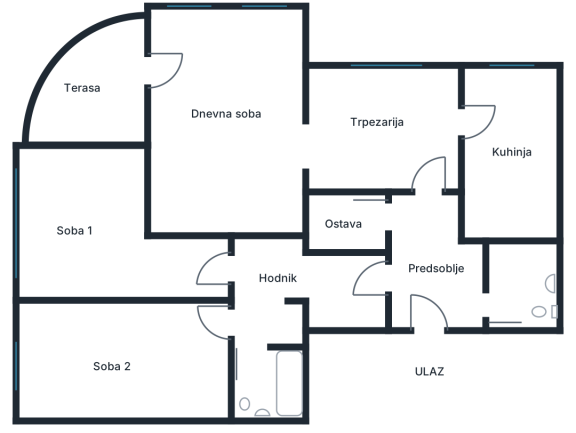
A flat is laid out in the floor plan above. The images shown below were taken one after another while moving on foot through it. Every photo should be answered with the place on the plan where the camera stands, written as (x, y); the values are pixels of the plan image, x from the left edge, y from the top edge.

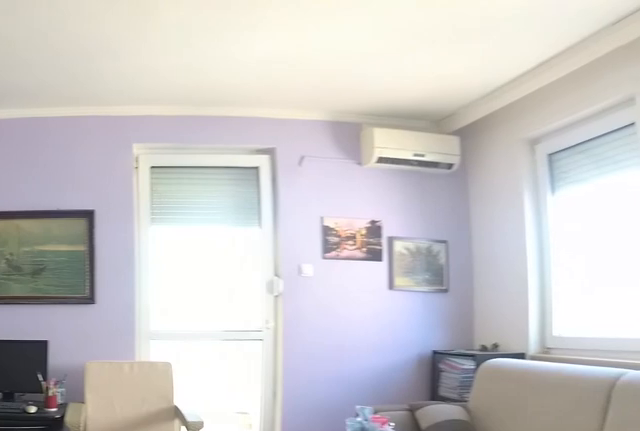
(318, 158)
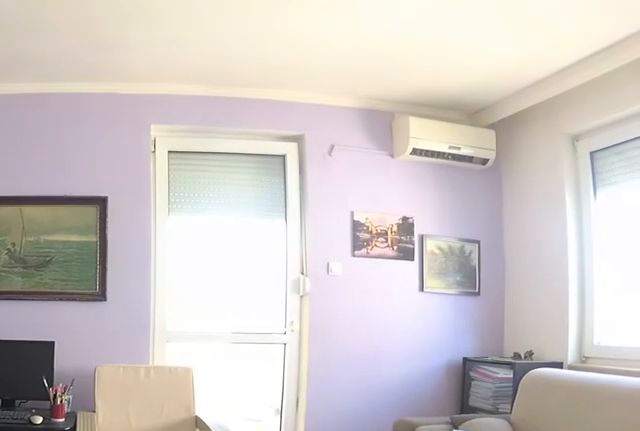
(302, 164)
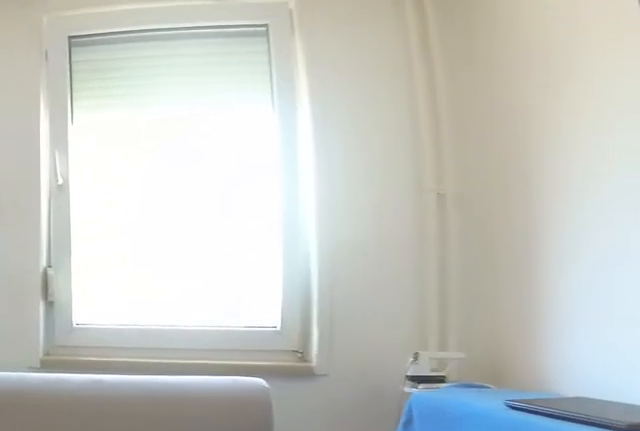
(282, 135)
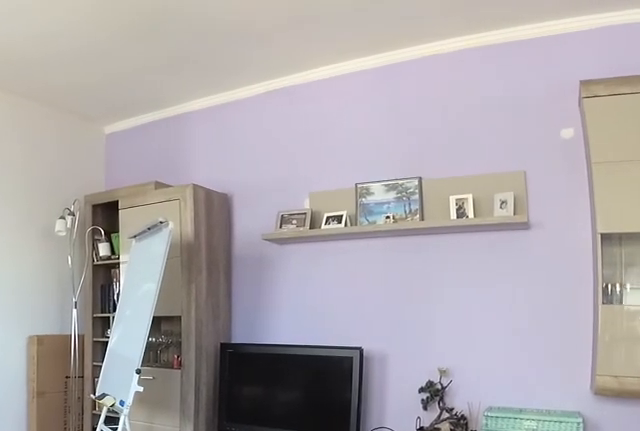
(169, 70)
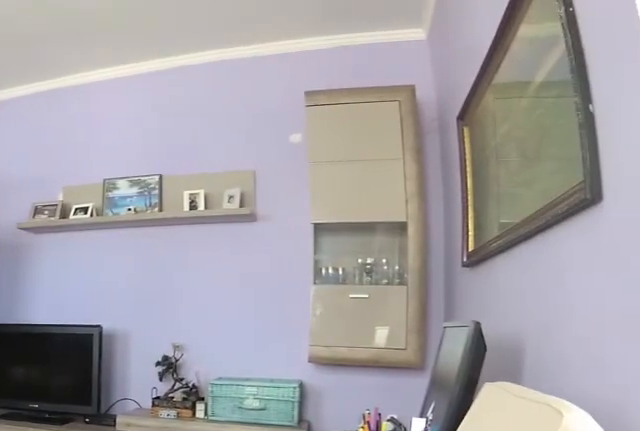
(167, 62)
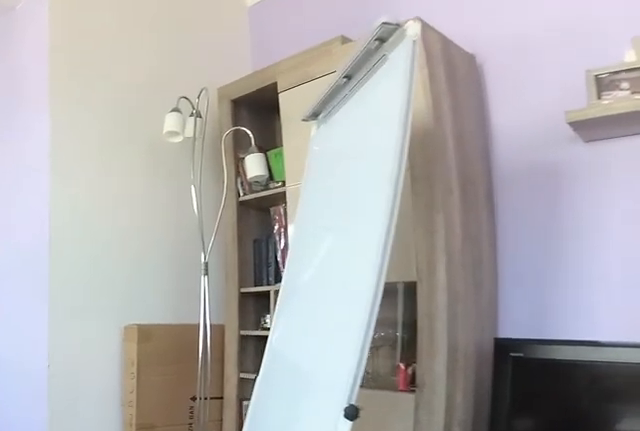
(203, 154)
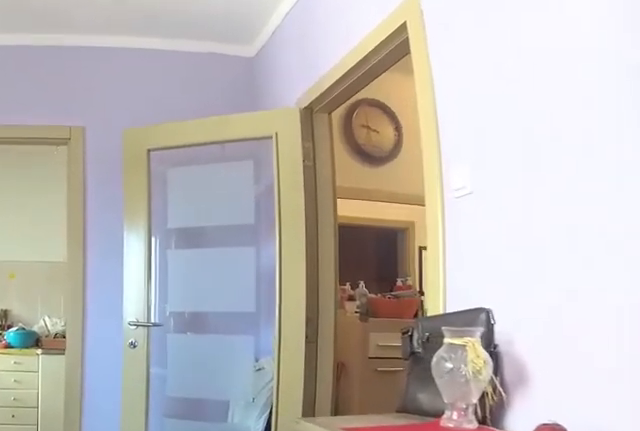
(345, 147)
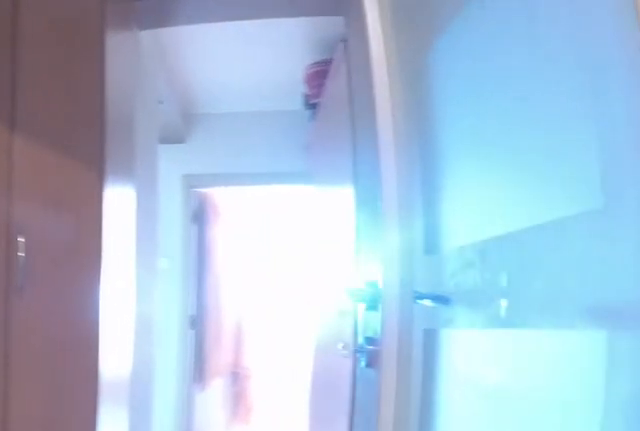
(423, 257)
